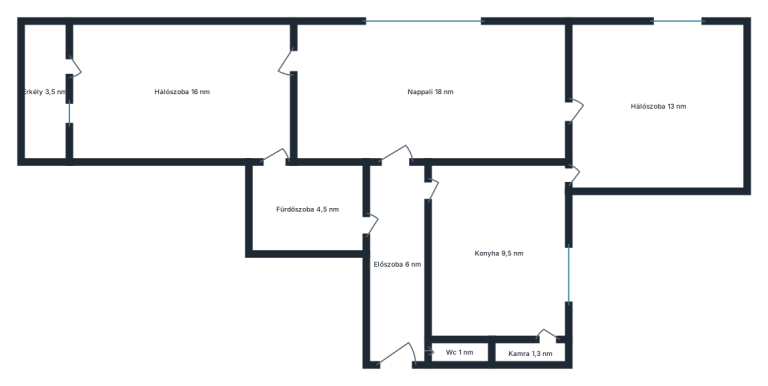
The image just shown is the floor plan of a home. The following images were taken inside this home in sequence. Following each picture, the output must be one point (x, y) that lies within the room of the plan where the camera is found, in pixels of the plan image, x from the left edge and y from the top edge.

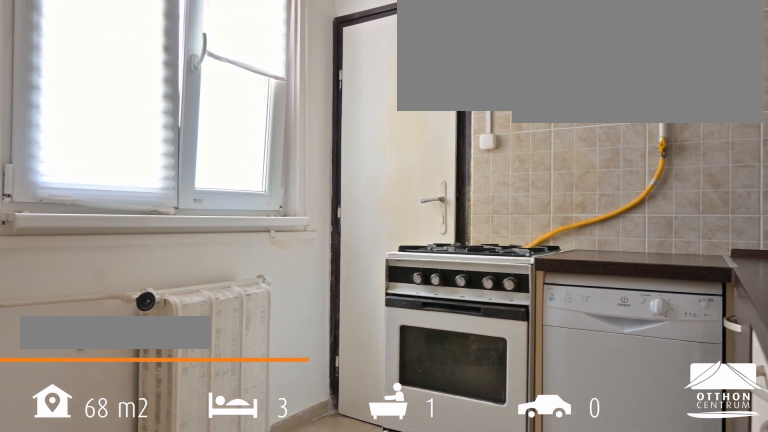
(492, 263)
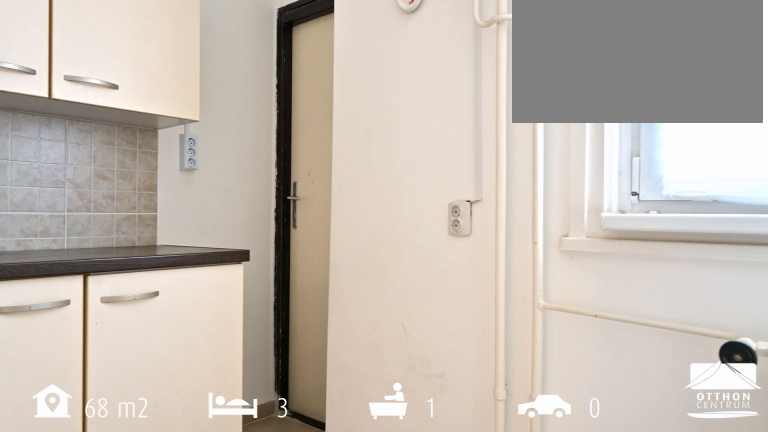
(492, 263)
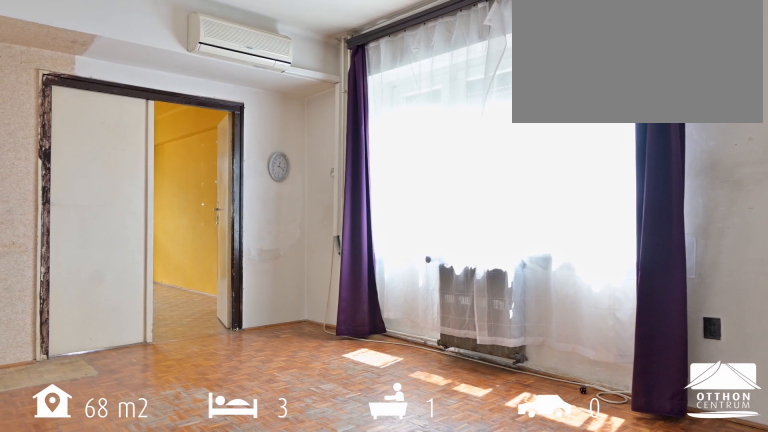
(433, 101)
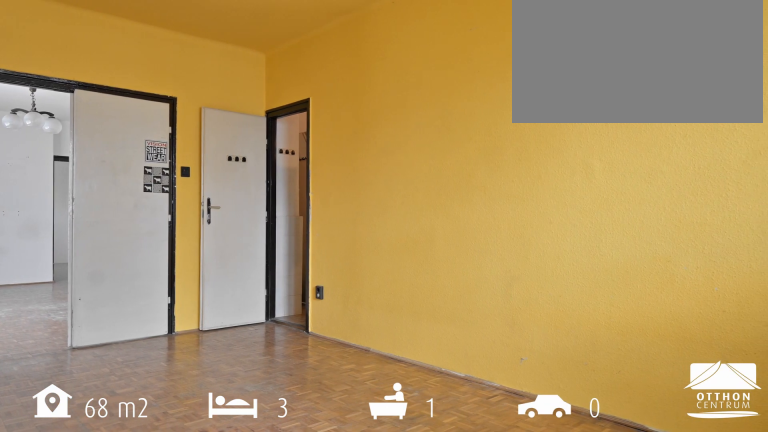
(187, 98)
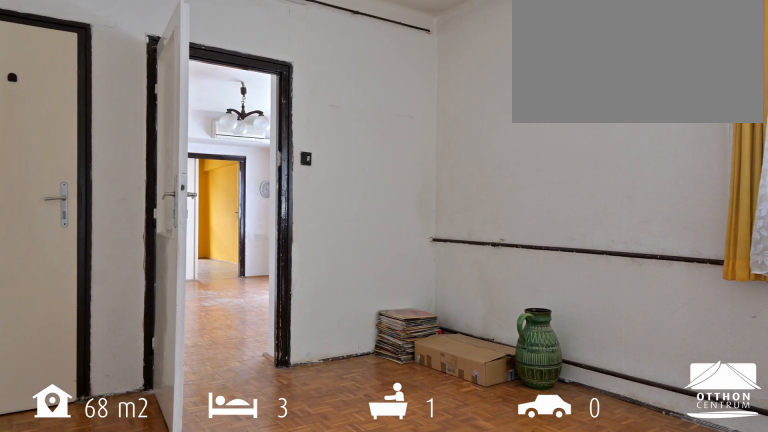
(662, 108)
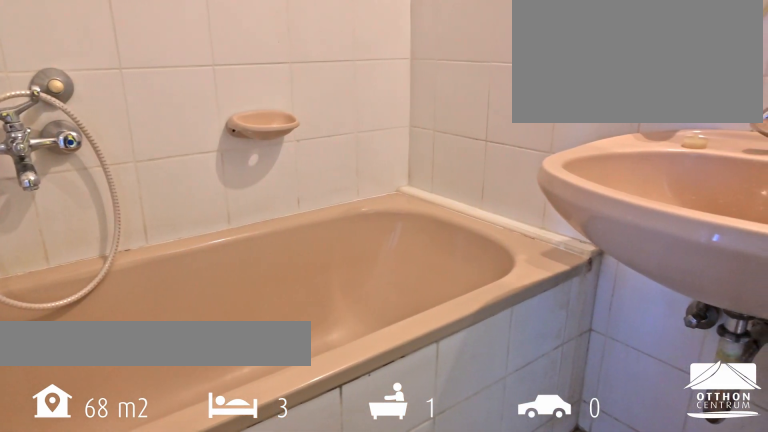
(308, 212)
